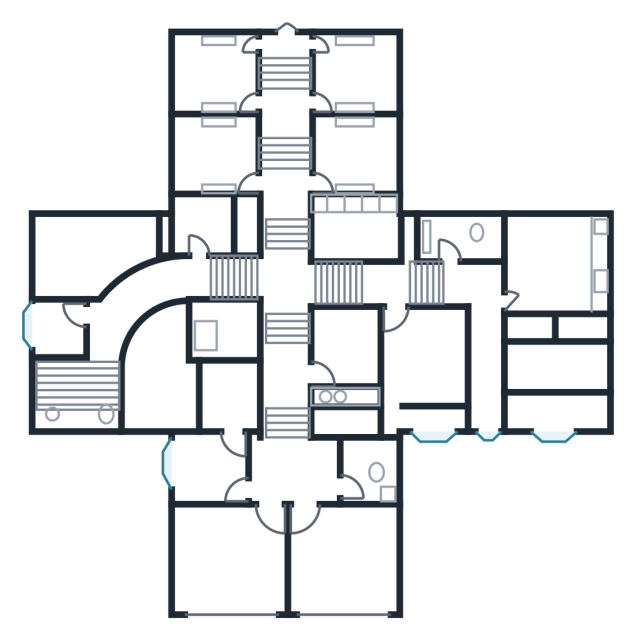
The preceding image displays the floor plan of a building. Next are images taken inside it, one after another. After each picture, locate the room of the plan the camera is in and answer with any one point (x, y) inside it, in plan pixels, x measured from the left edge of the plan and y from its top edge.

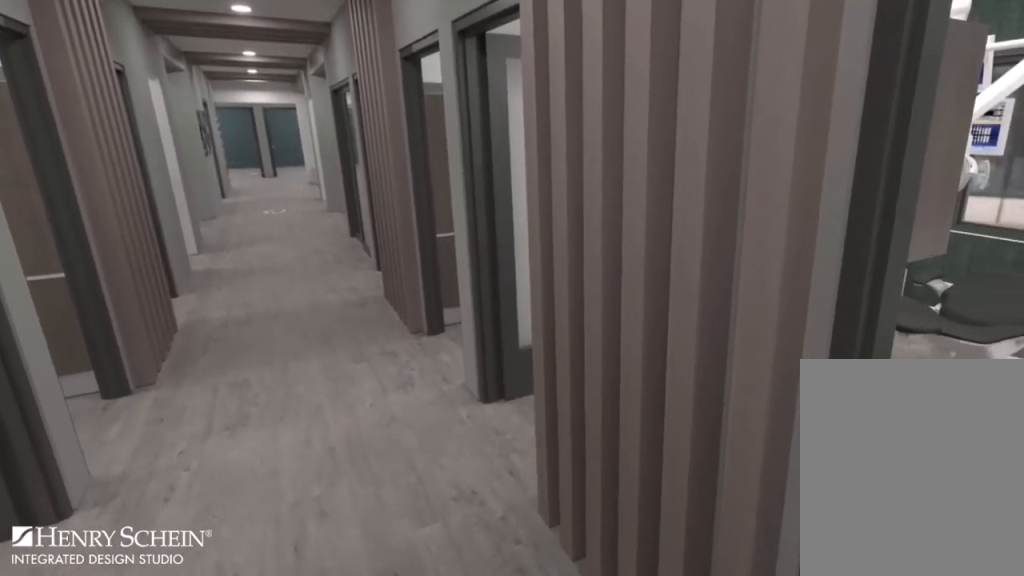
(286, 80)
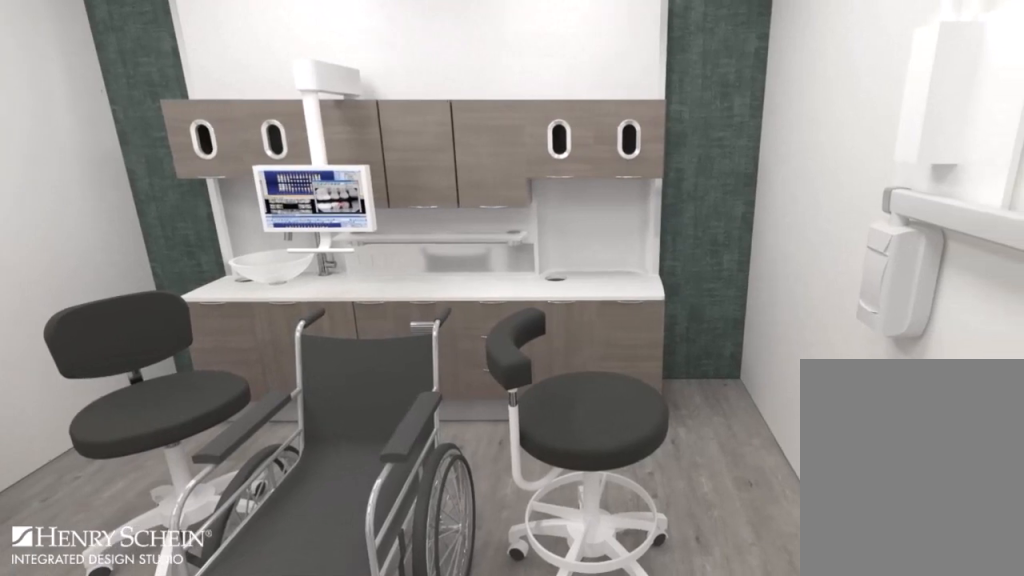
(413, 342)
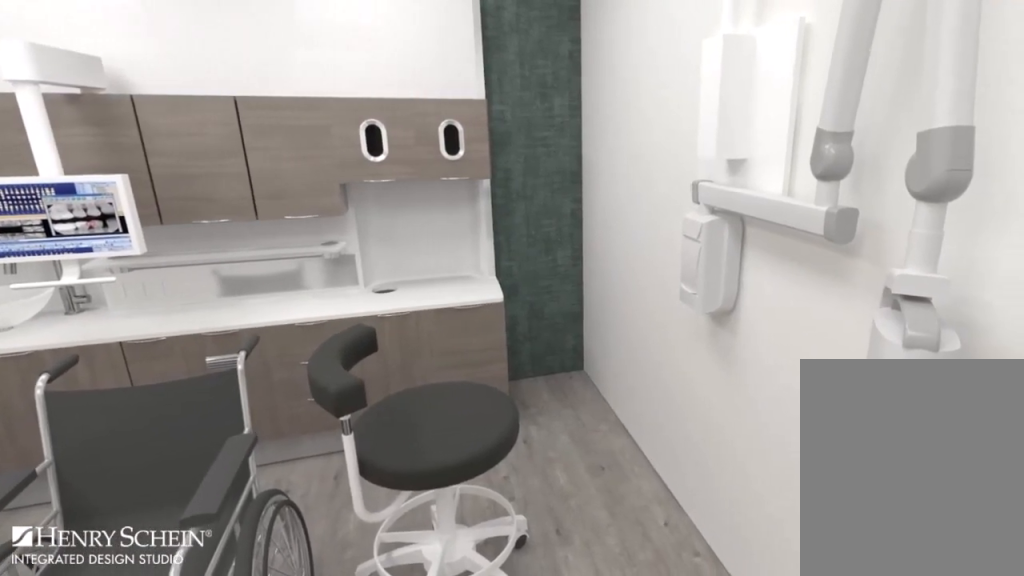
(413, 342)
